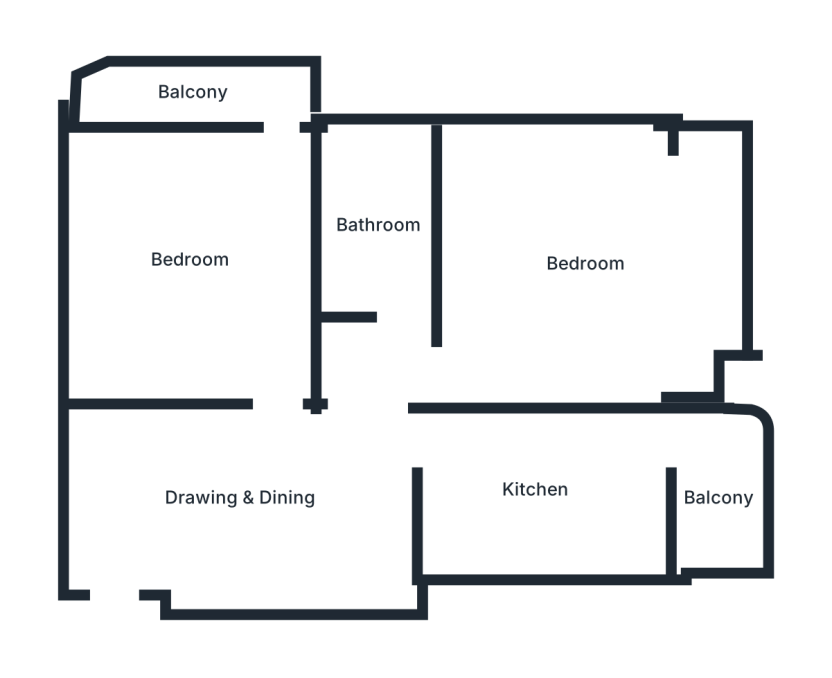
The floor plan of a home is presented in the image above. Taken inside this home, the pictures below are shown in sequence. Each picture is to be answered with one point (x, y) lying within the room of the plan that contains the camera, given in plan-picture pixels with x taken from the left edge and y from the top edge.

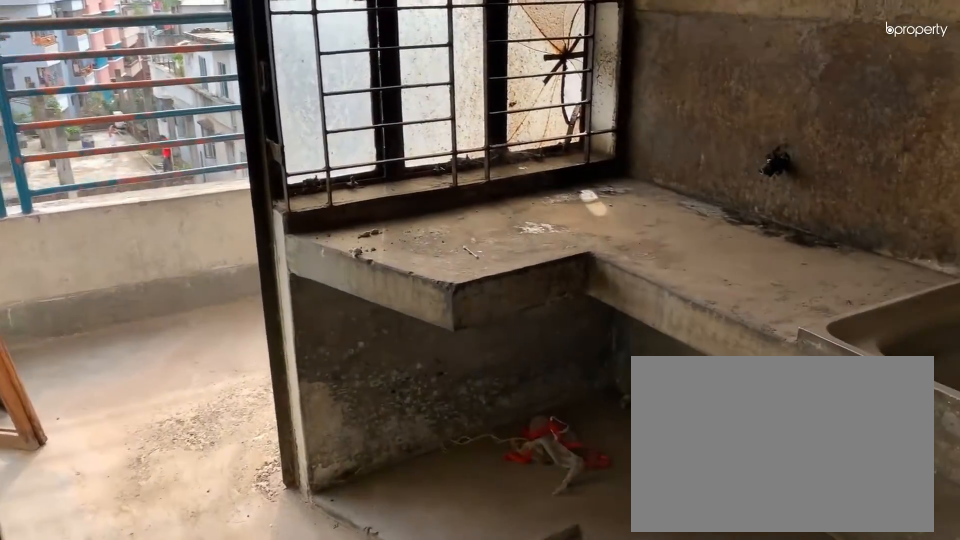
(534, 491)
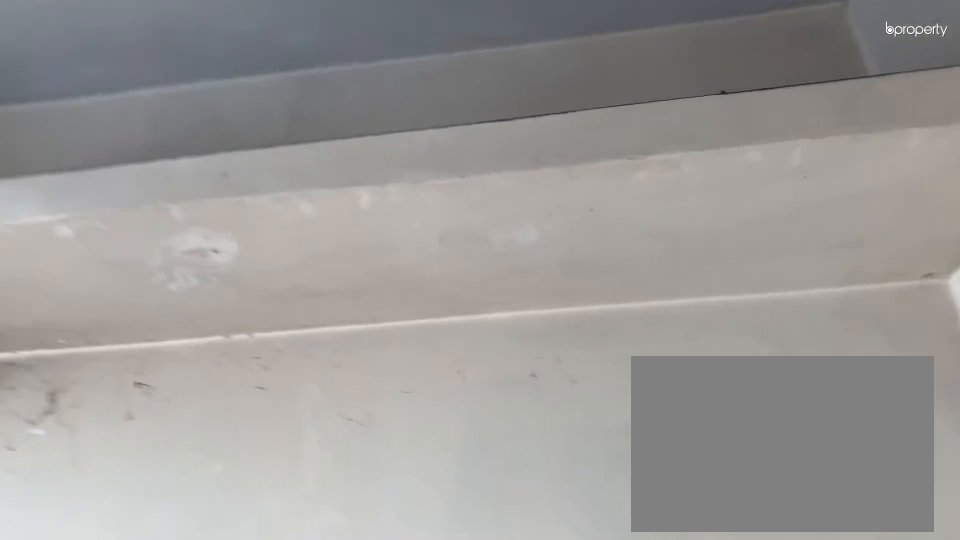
(534, 491)
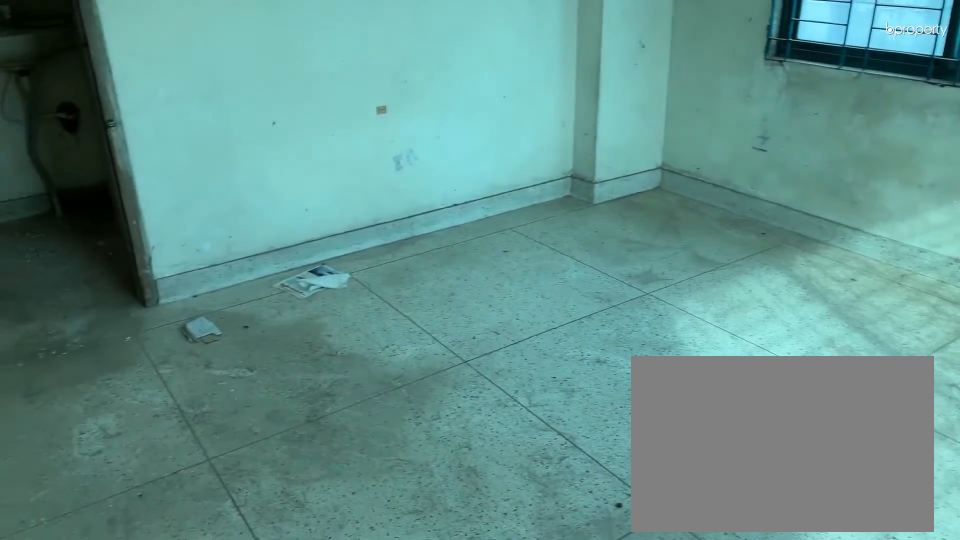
(582, 263)
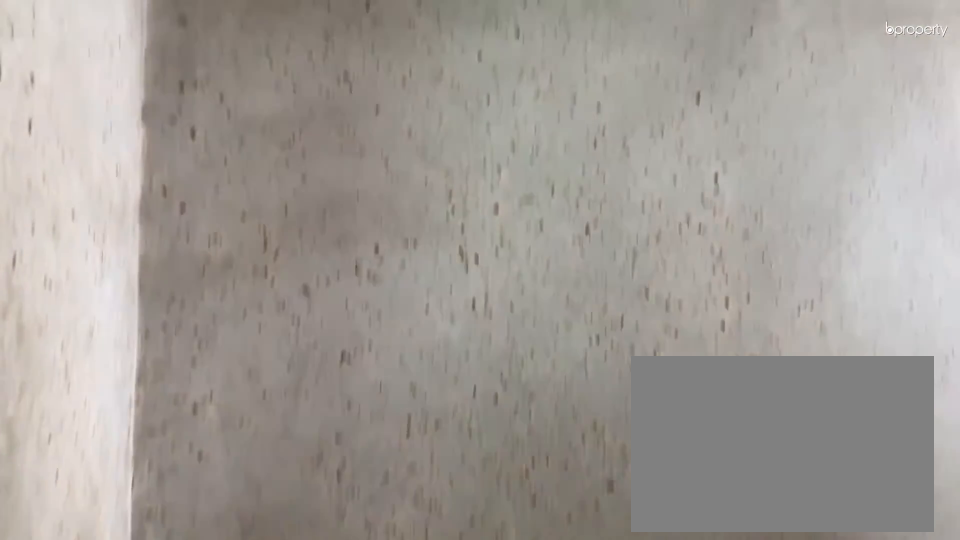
(380, 226)
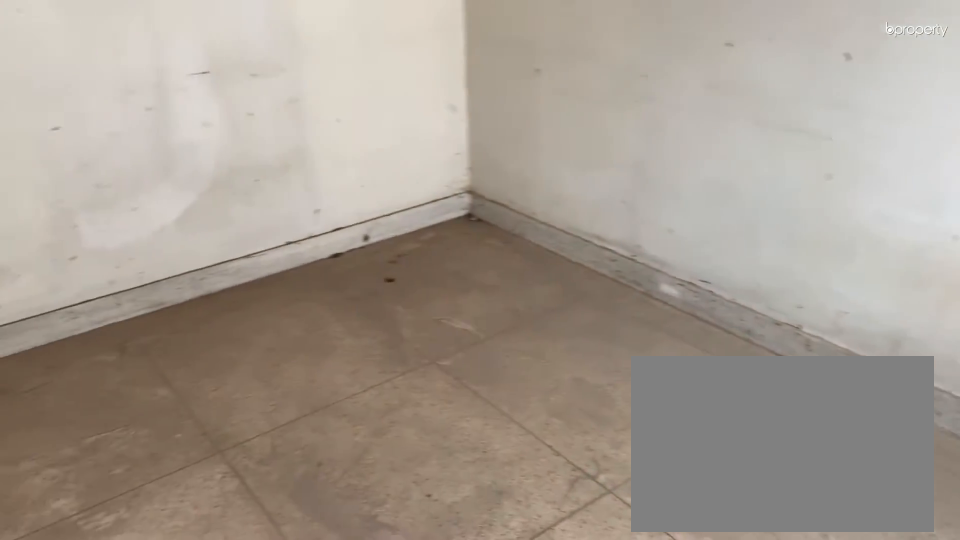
(189, 263)
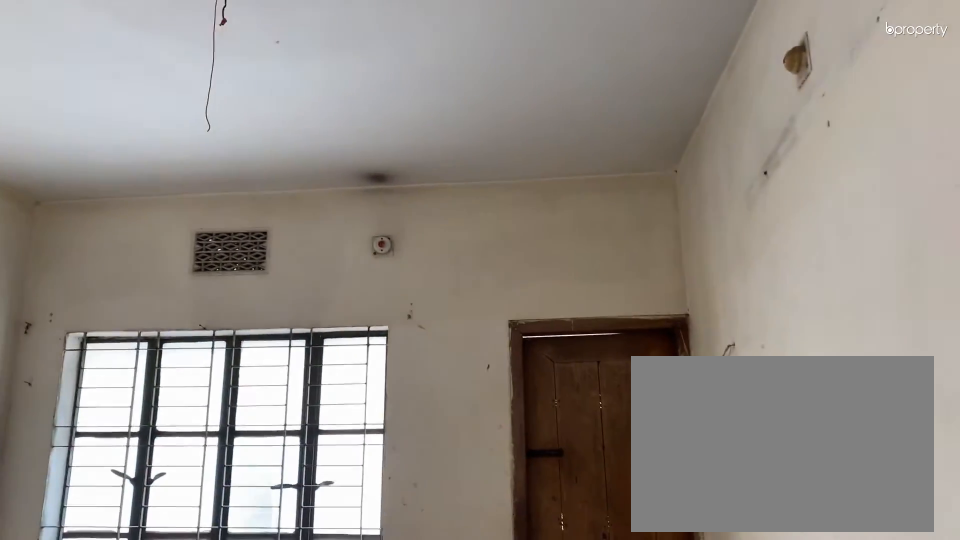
(189, 263)
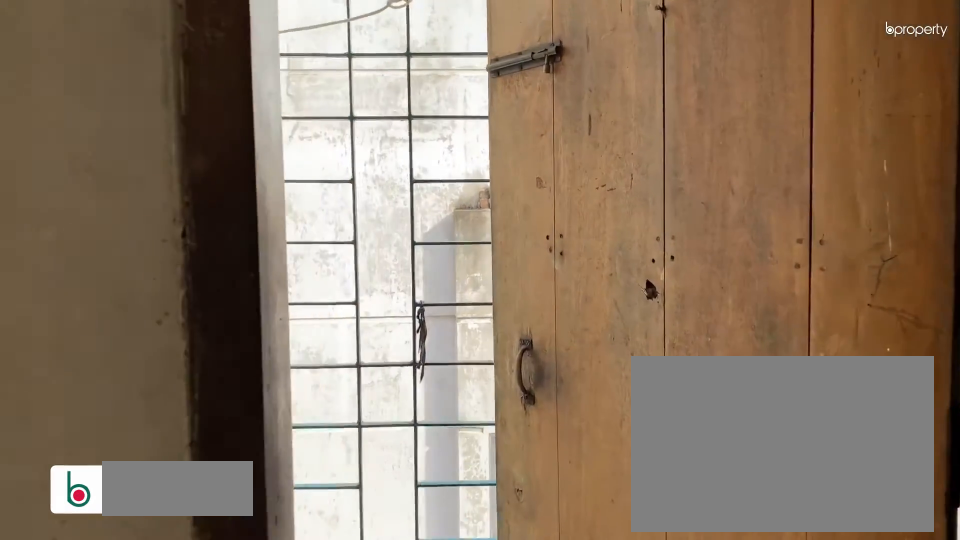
(193, 93)
